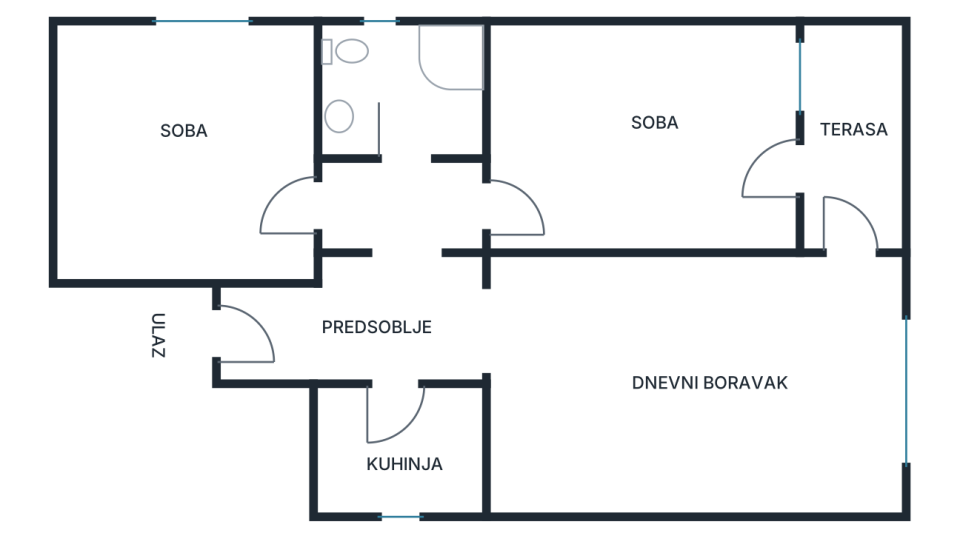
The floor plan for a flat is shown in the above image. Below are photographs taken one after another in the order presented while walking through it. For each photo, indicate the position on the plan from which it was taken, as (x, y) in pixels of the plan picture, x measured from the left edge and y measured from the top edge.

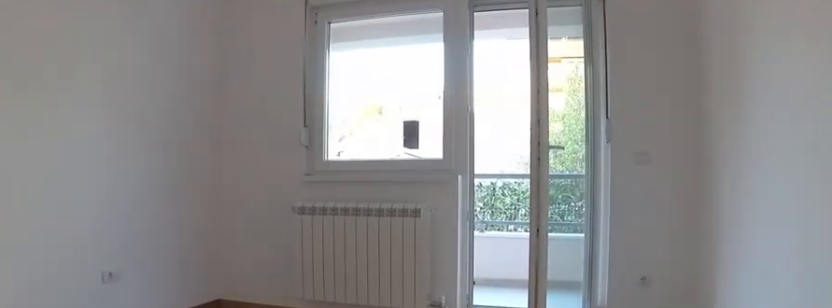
(509, 211)
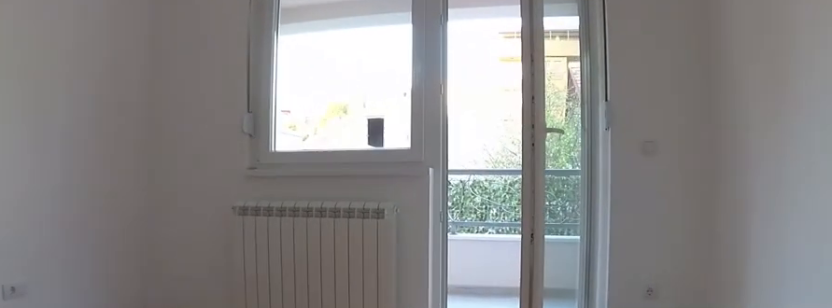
(546, 206)
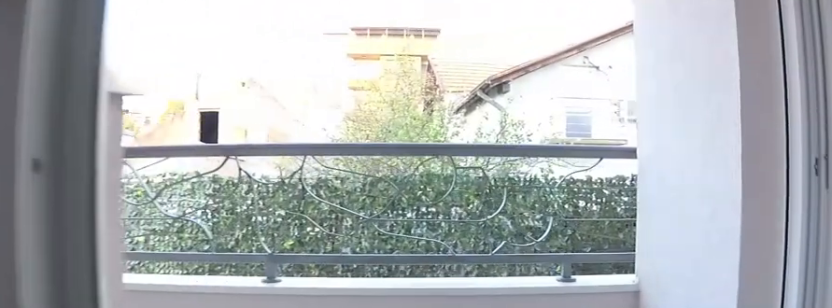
(713, 188)
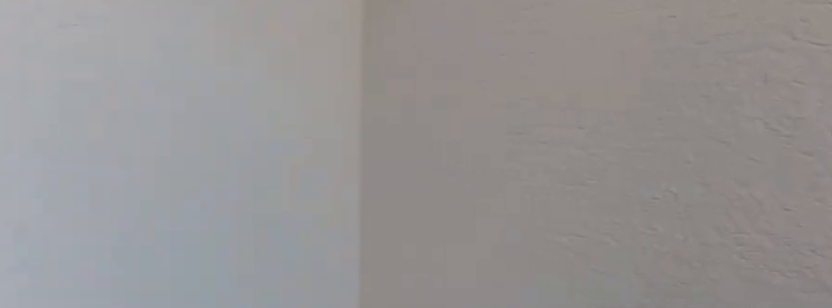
(852, 119)
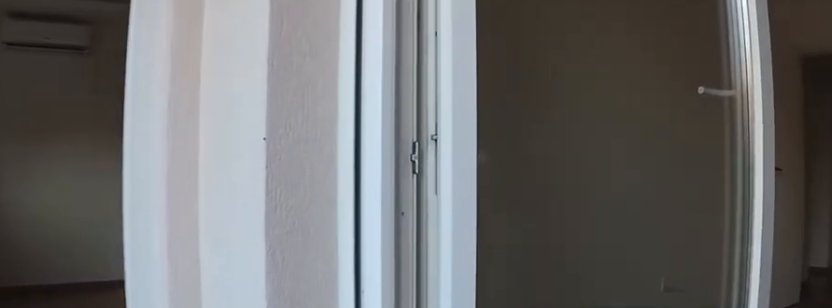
(853, 149)
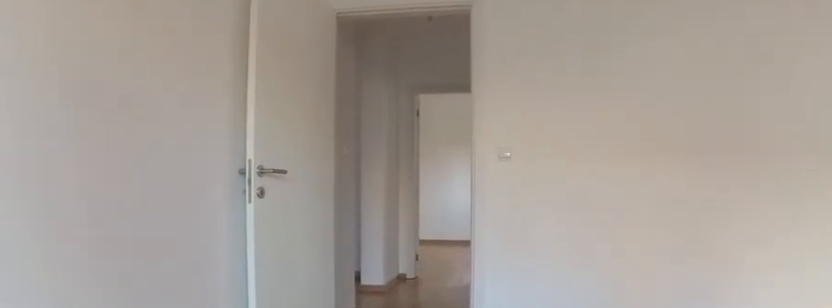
(819, 175)
